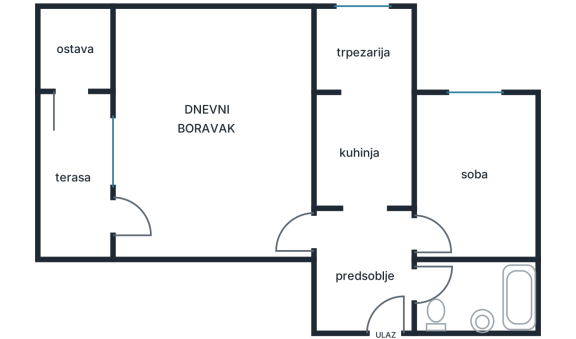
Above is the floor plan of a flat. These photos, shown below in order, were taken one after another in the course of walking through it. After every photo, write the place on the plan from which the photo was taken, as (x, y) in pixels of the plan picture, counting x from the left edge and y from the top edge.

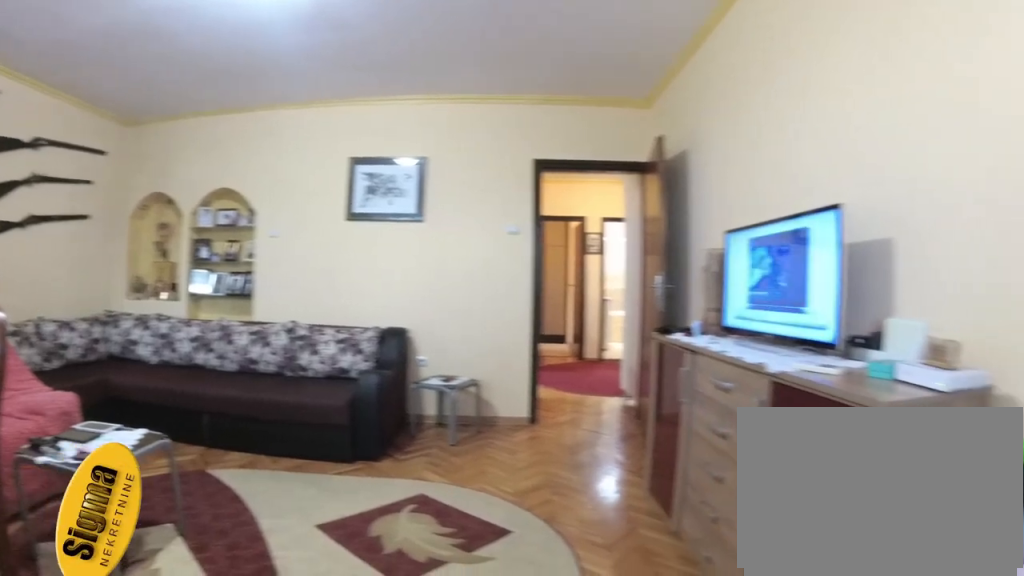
(121, 219)
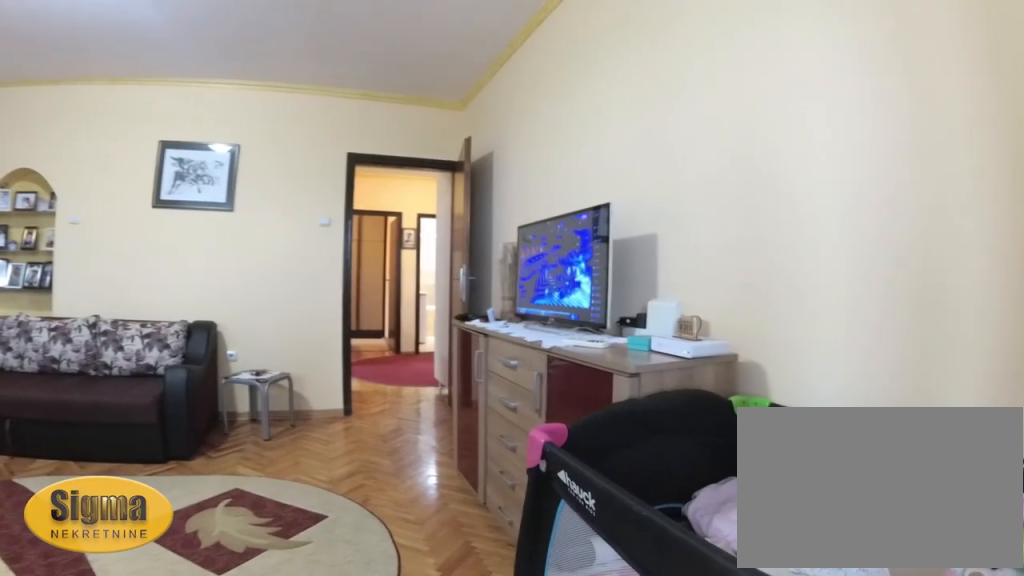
(119, 216)
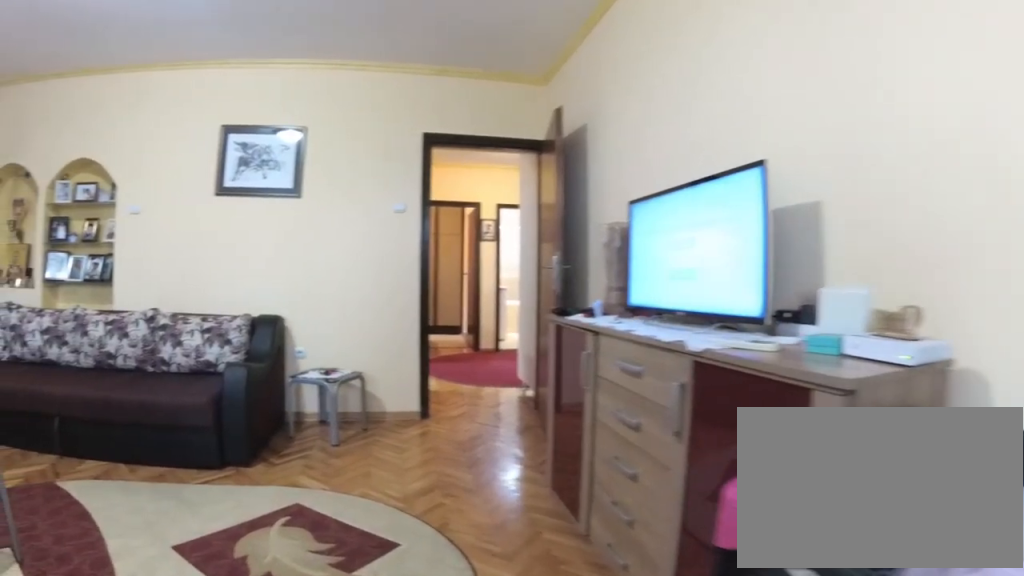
(135, 215)
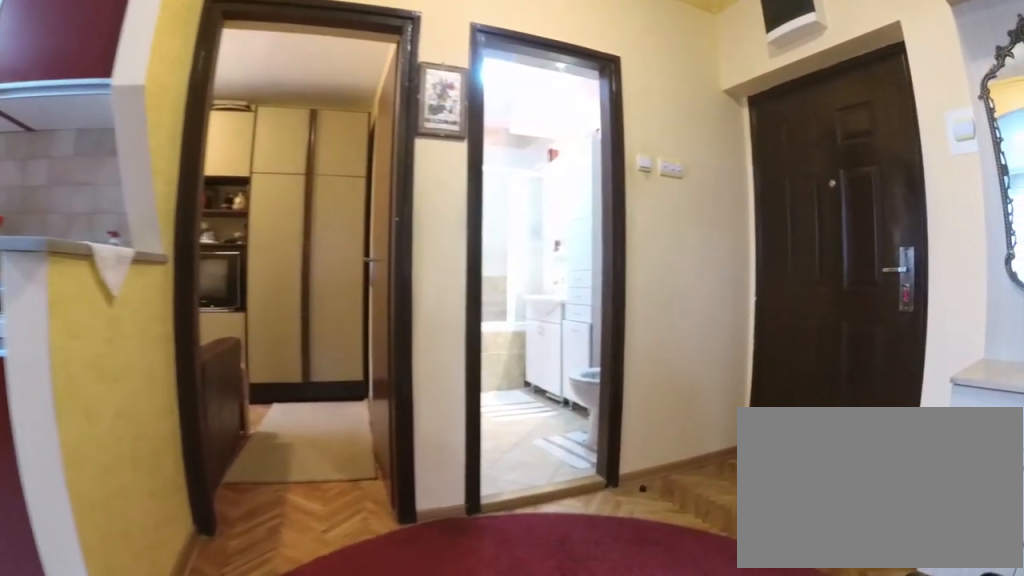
(333, 234)
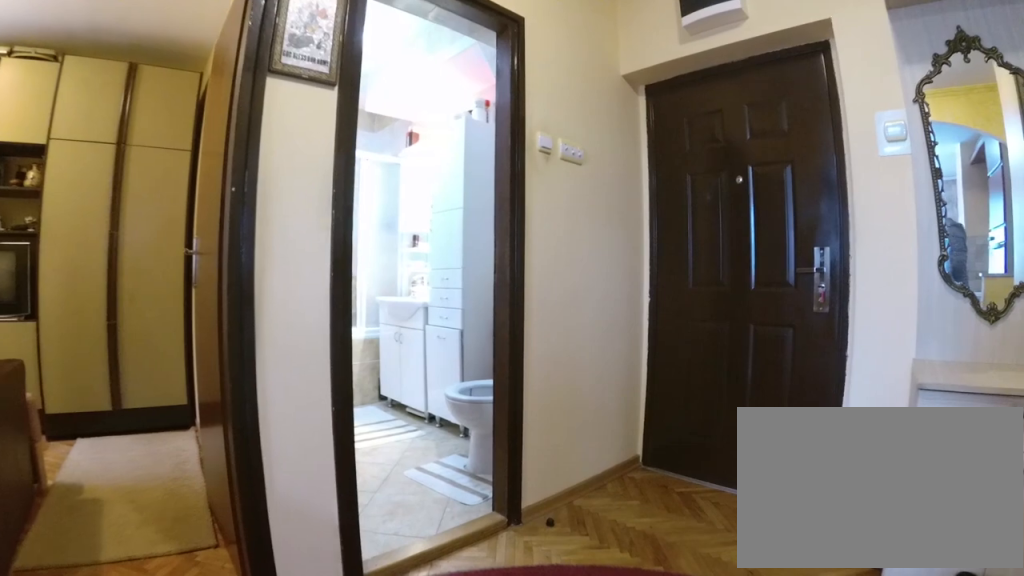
(348, 250)
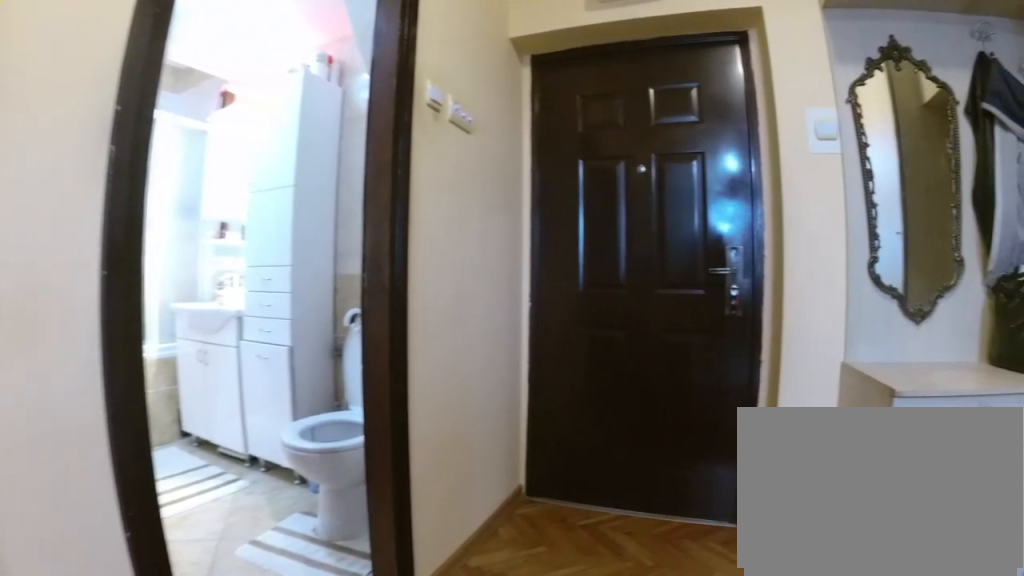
(369, 253)
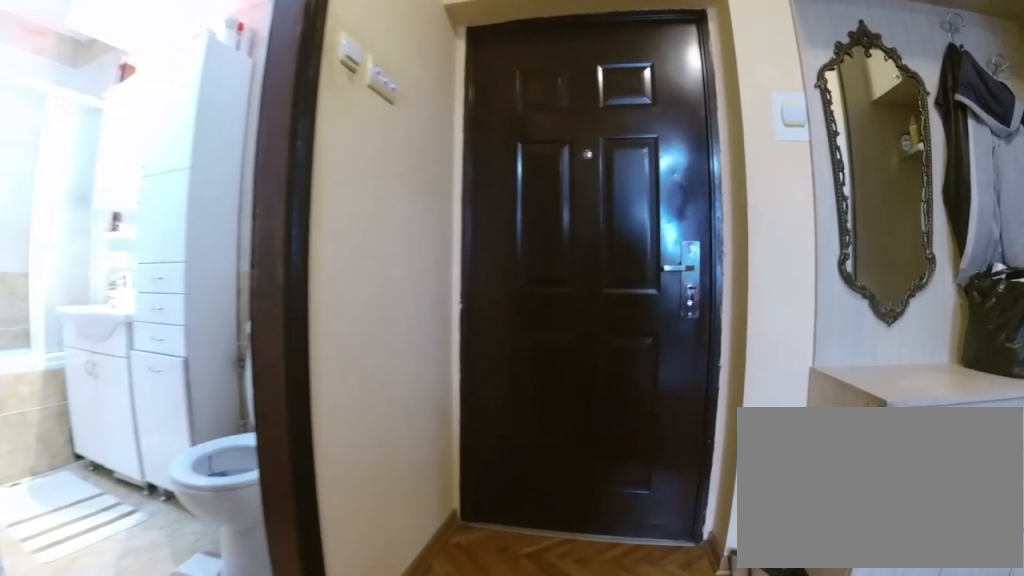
(379, 256)
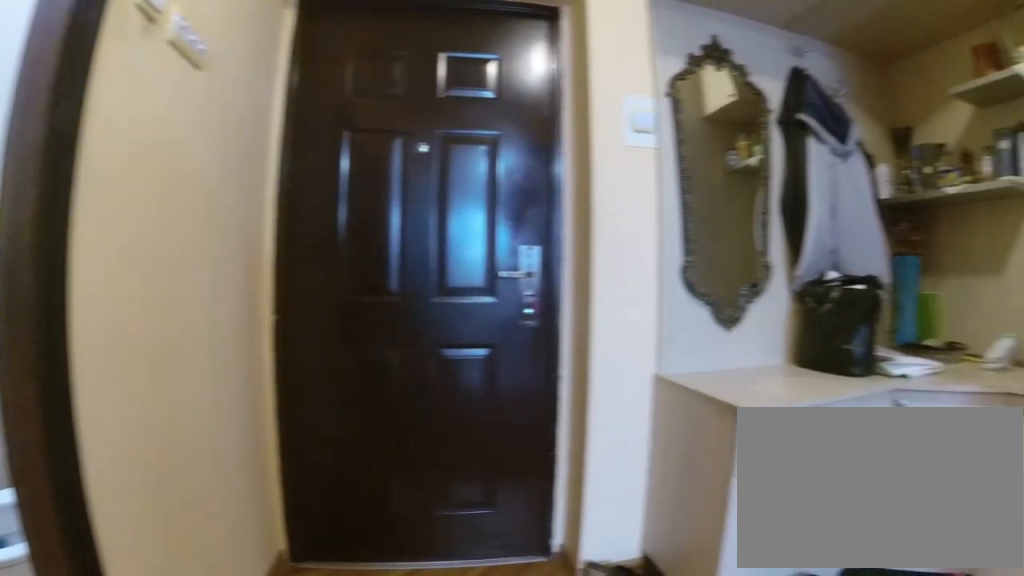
(389, 257)
